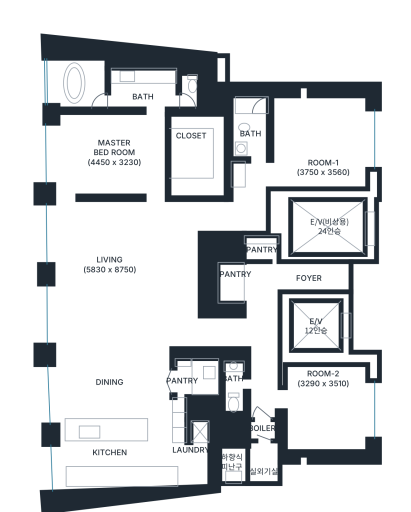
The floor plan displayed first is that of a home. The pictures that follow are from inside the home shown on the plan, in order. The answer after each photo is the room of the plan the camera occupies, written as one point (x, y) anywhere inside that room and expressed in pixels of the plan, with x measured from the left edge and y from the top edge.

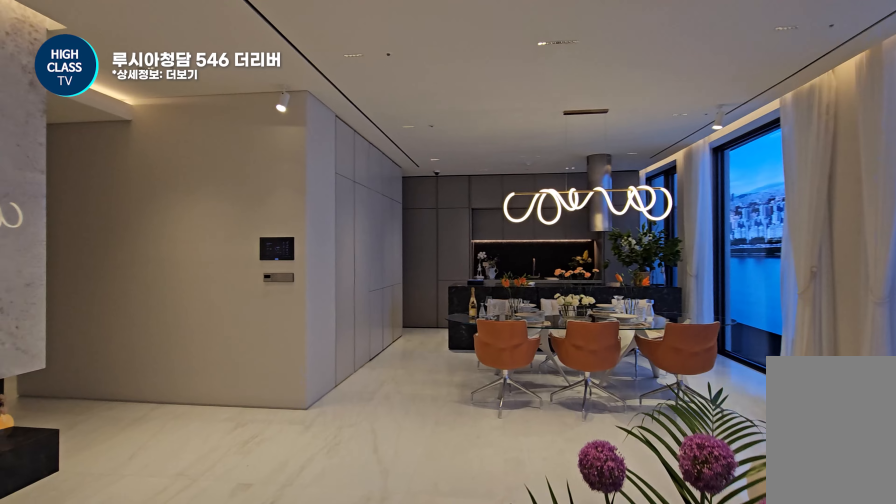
(124, 270)
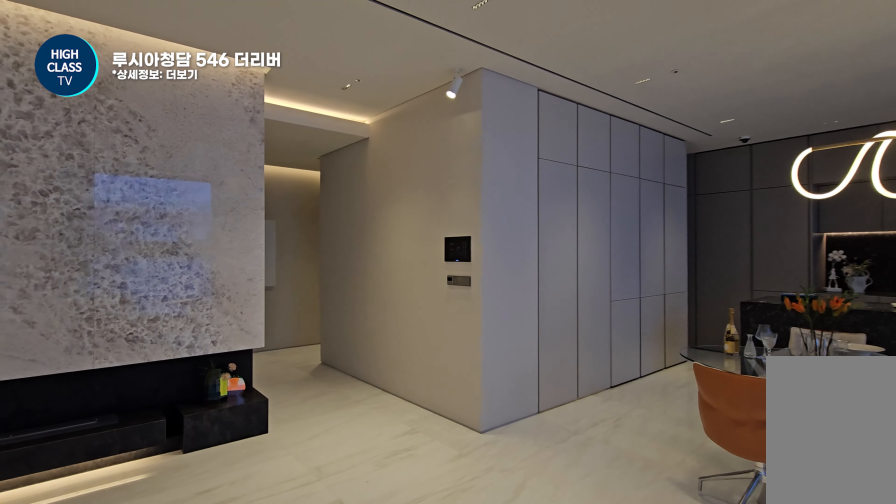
(124, 270)
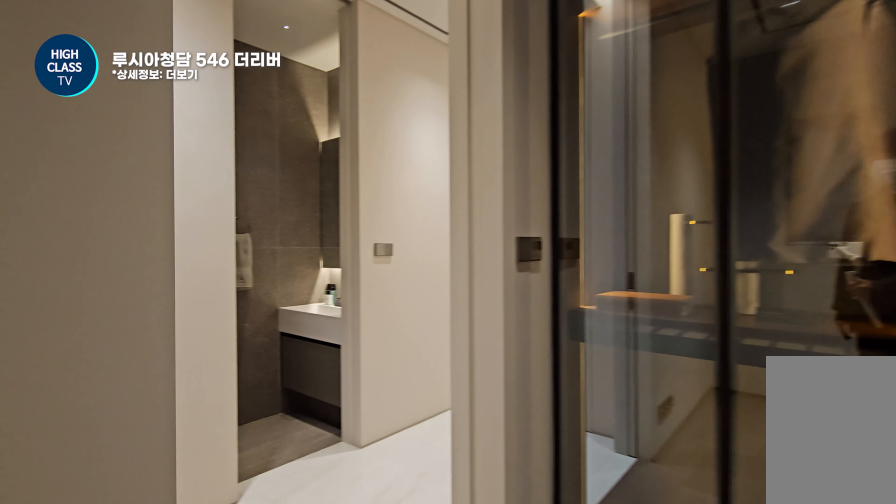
(324, 406)
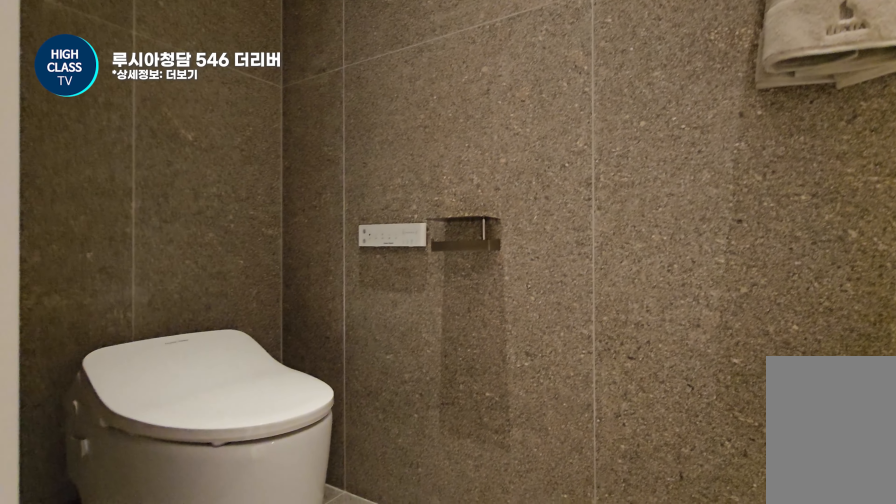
(235, 383)
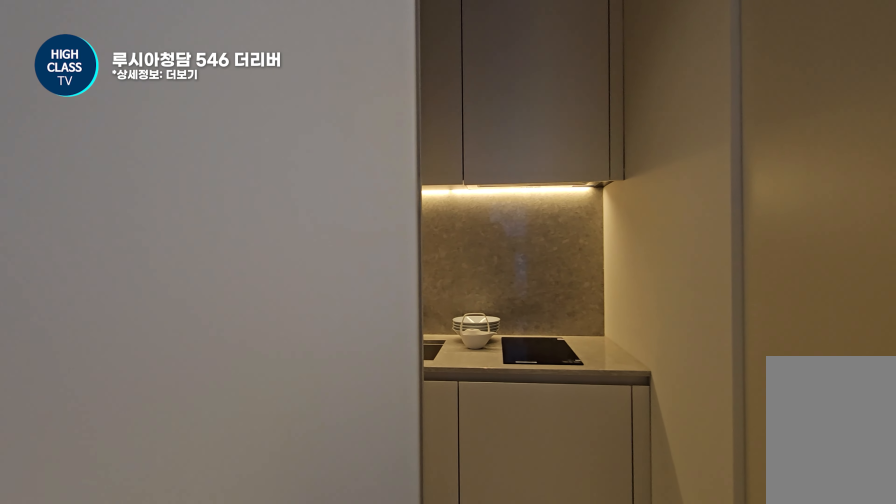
(129, 404)
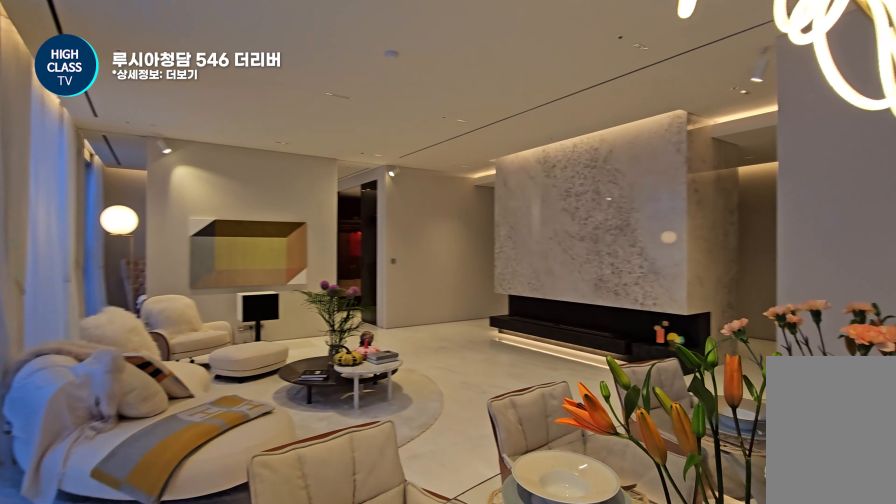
(131, 404)
